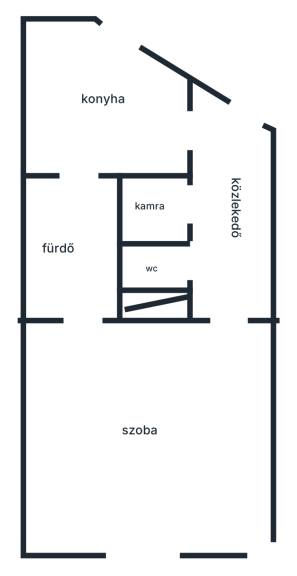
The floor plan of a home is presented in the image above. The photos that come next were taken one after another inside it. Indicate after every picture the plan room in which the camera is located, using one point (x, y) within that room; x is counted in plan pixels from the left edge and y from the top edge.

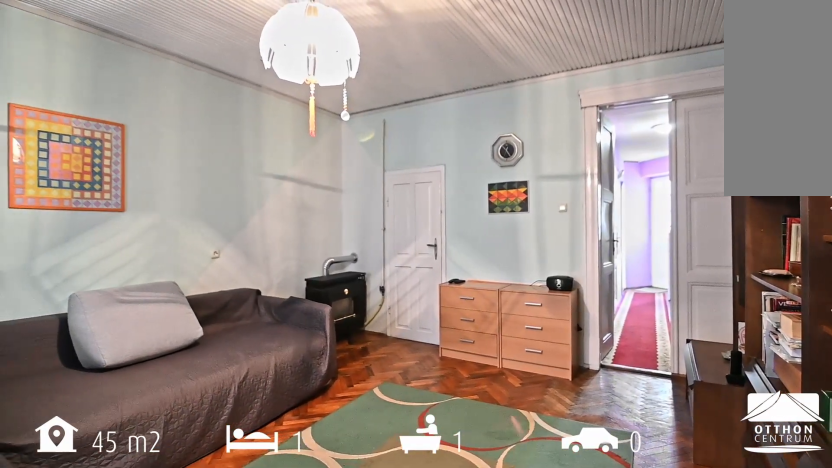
(142, 414)
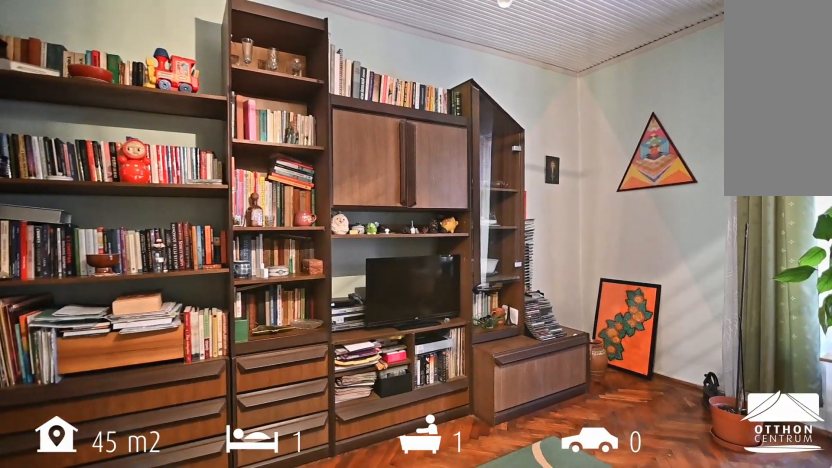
(142, 414)
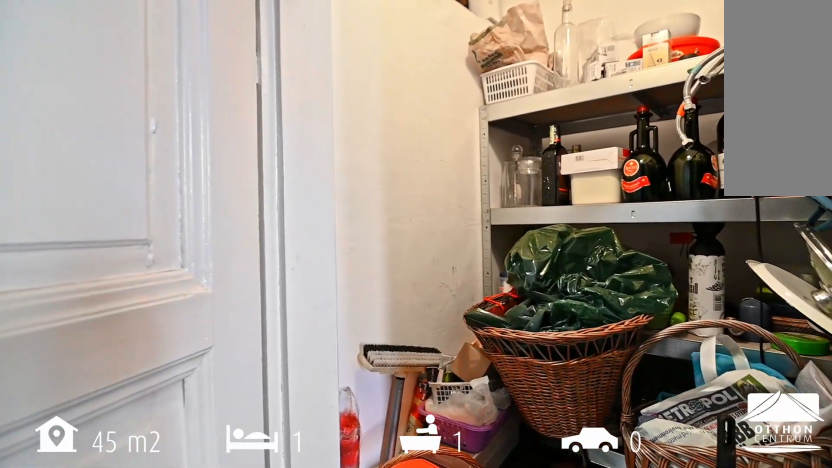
(159, 203)
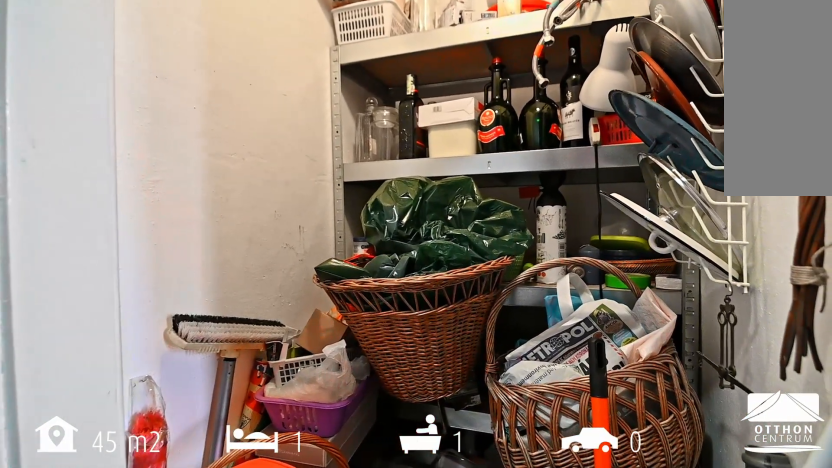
(160, 203)
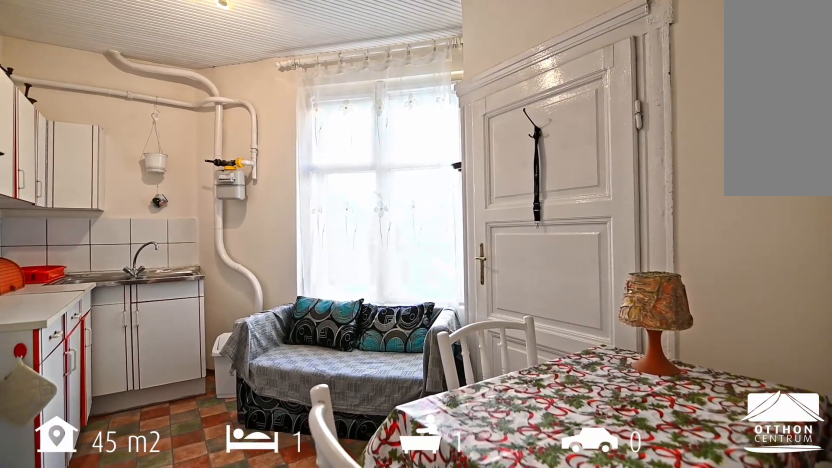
(102, 114)
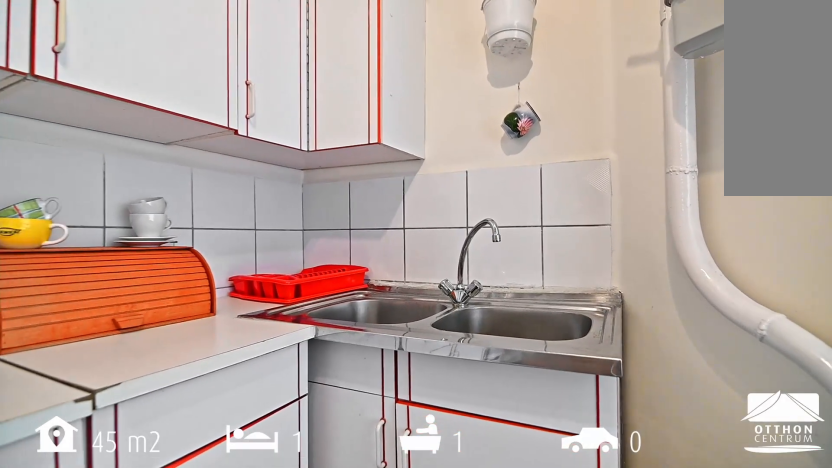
(101, 114)
